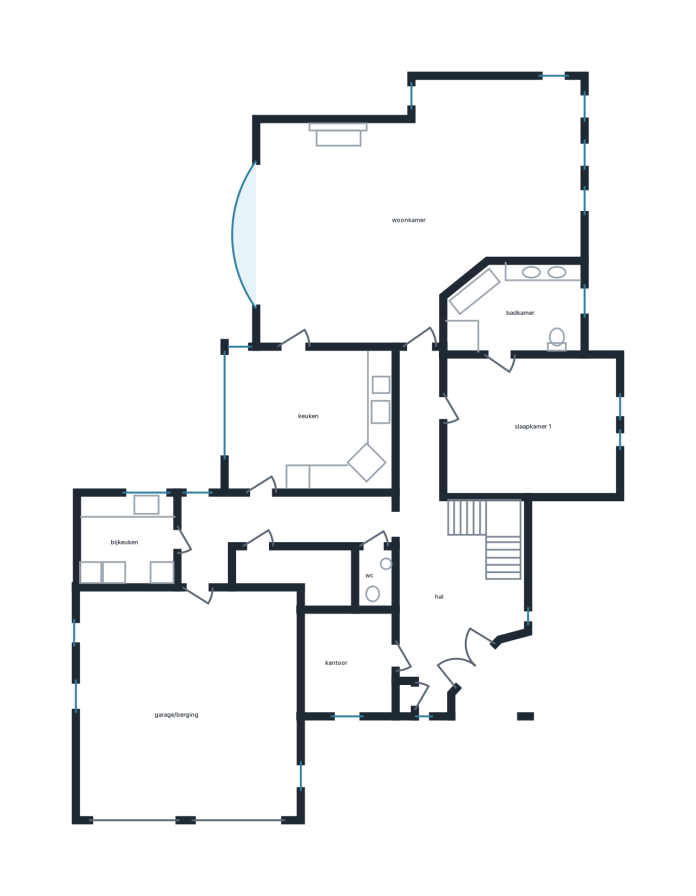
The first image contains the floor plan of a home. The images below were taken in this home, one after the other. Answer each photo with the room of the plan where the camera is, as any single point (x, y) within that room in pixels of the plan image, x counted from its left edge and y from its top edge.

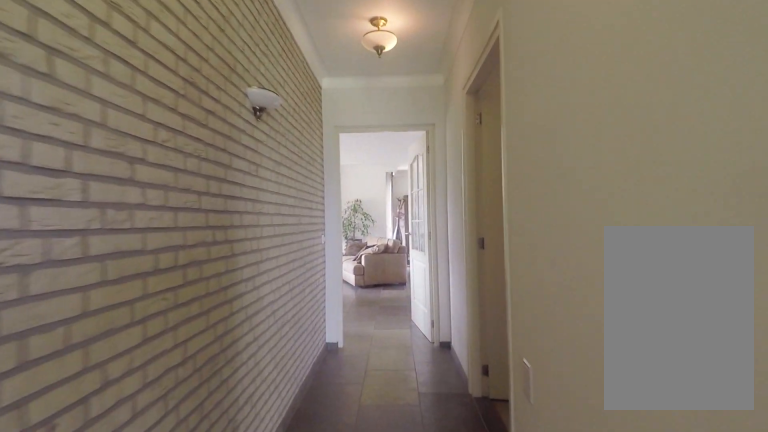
(439, 554)
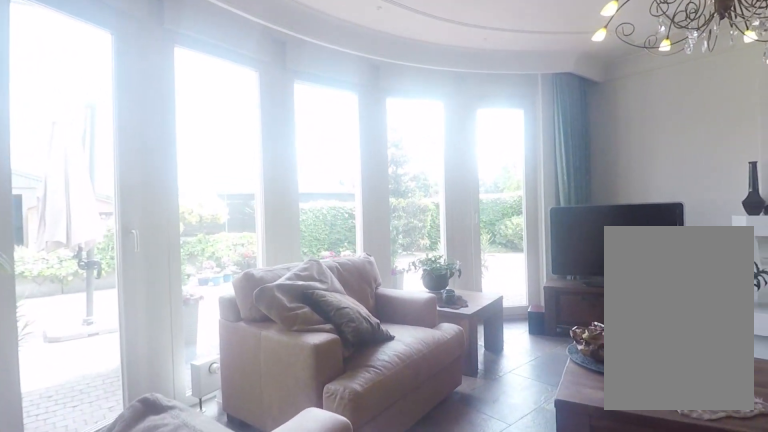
(405, 209)
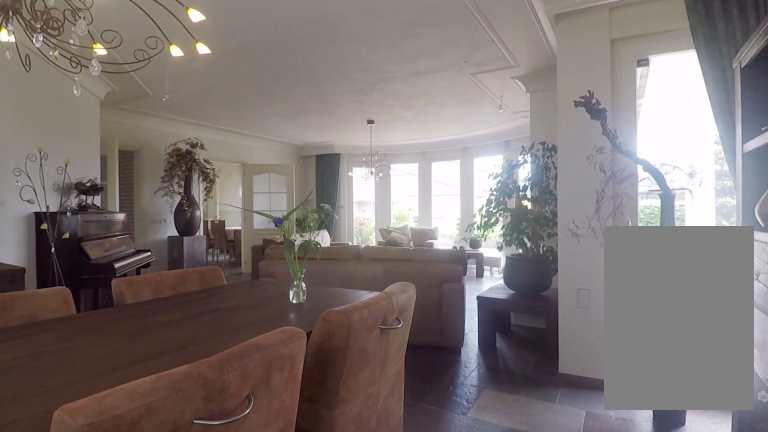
(405, 209)
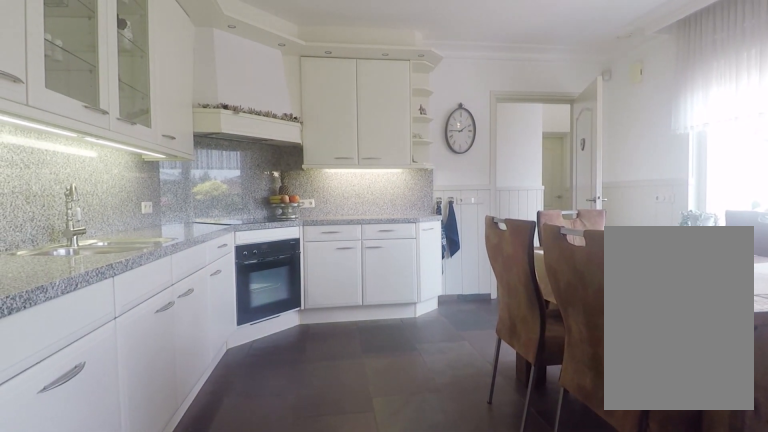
(310, 418)
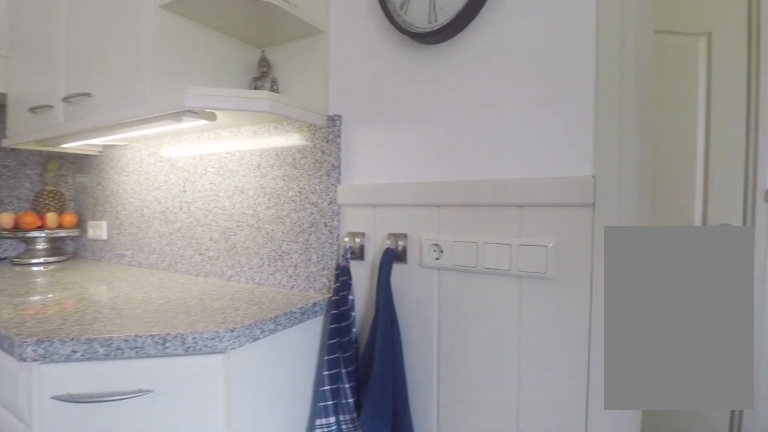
(310, 418)
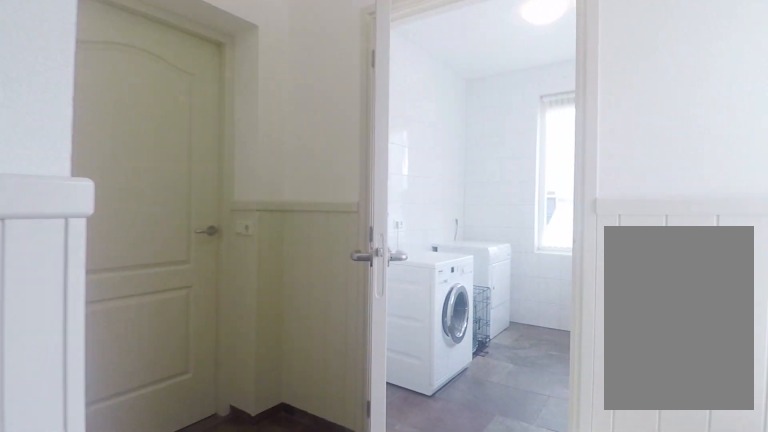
(270, 527)
